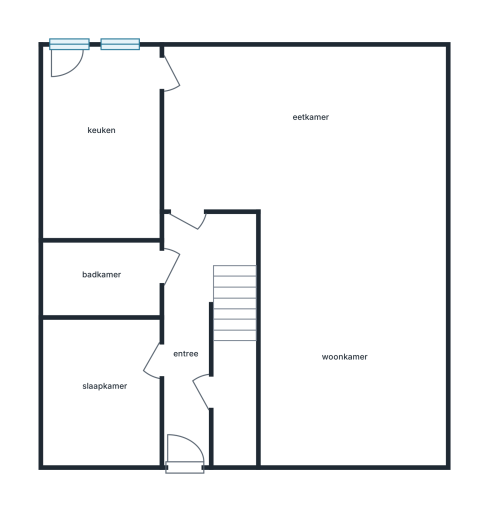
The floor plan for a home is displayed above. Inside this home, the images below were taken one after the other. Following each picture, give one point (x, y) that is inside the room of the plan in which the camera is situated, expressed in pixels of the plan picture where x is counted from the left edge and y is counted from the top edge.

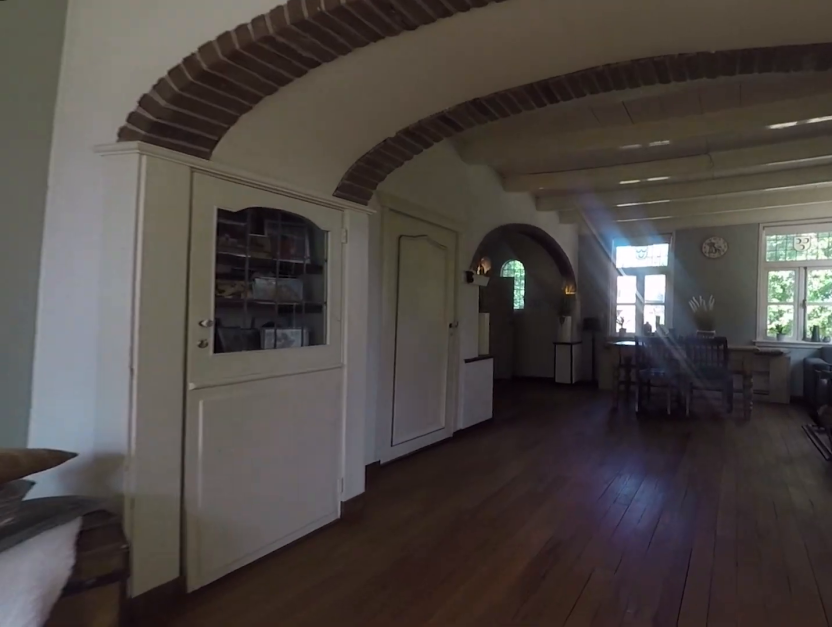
(437, 96)
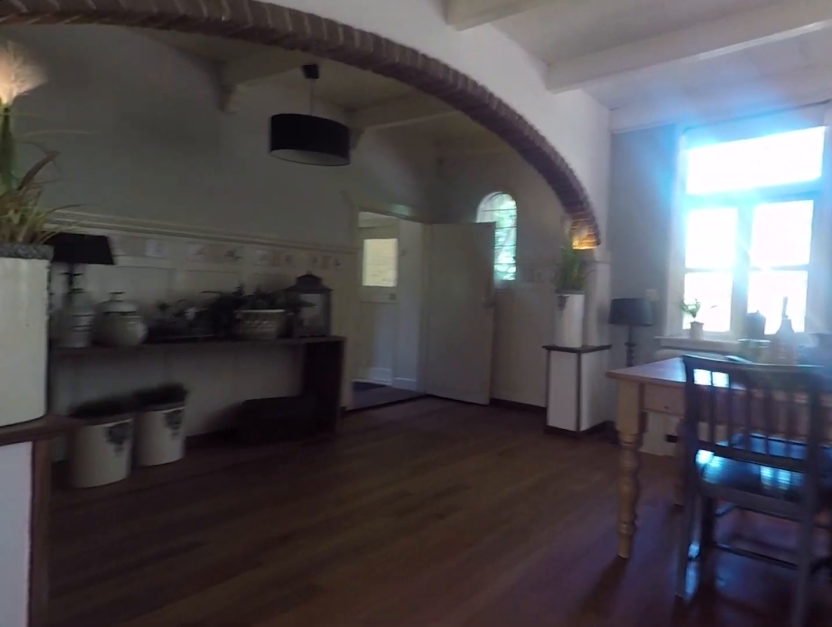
(437, 95)
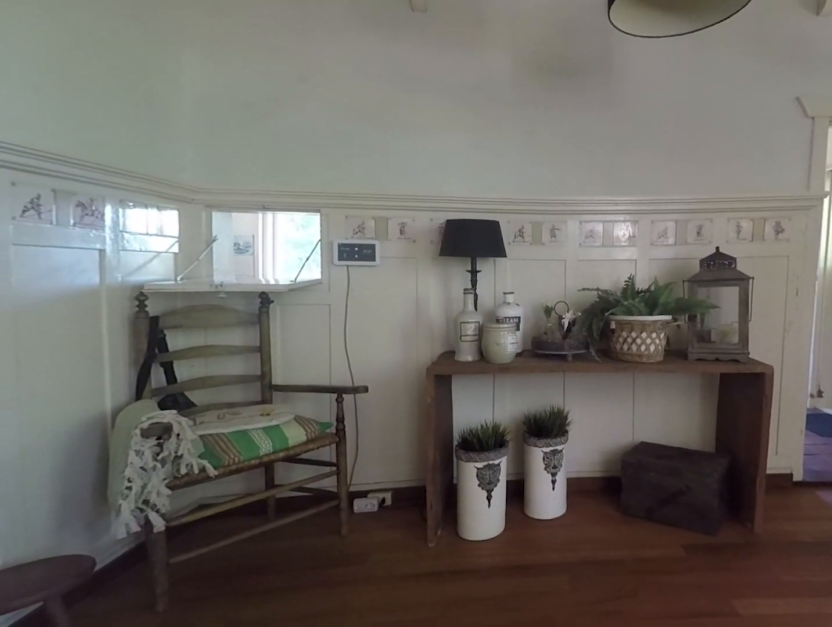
(437, 95)
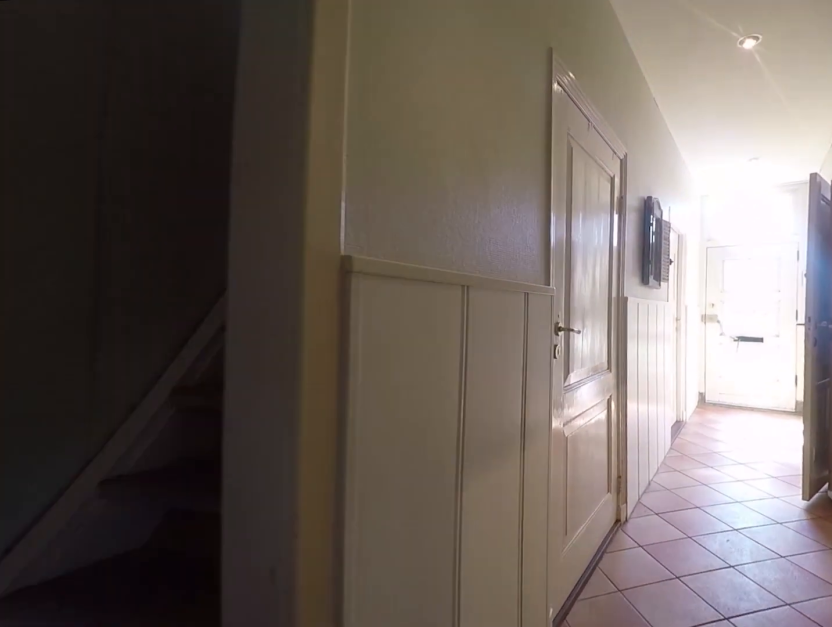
(194, 321)
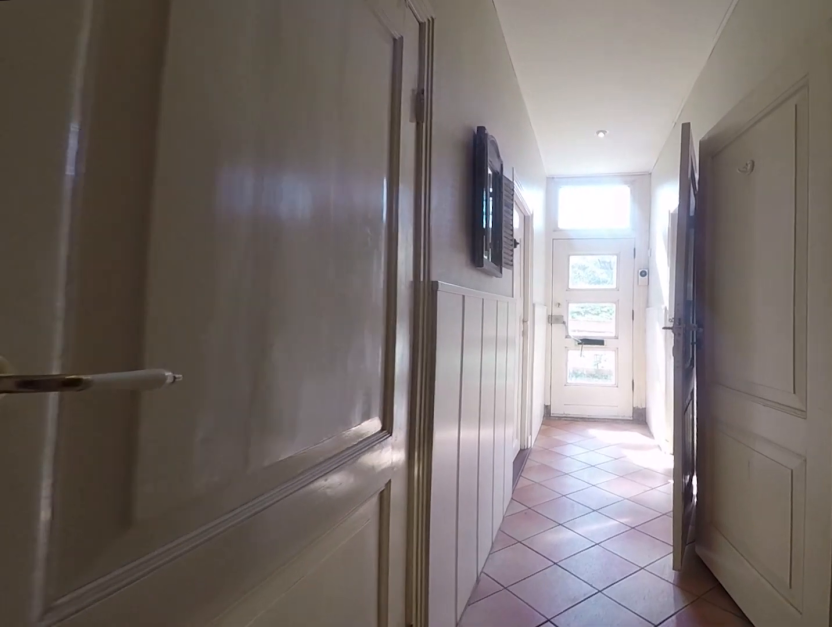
(194, 321)
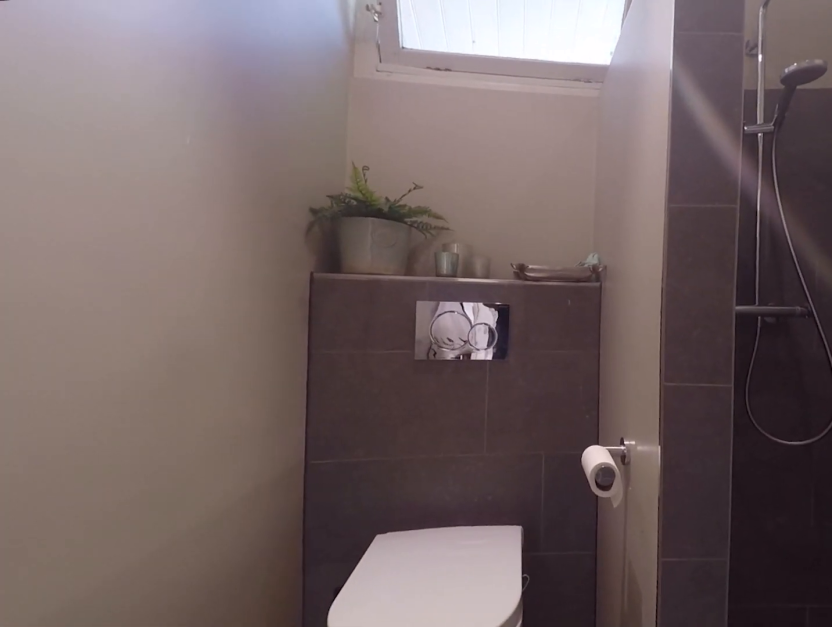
(102, 278)
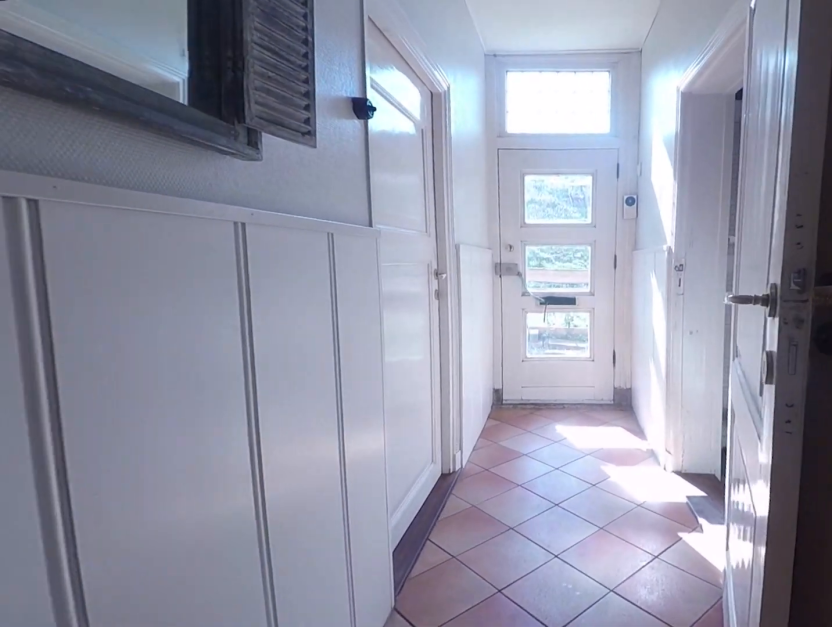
(194, 322)
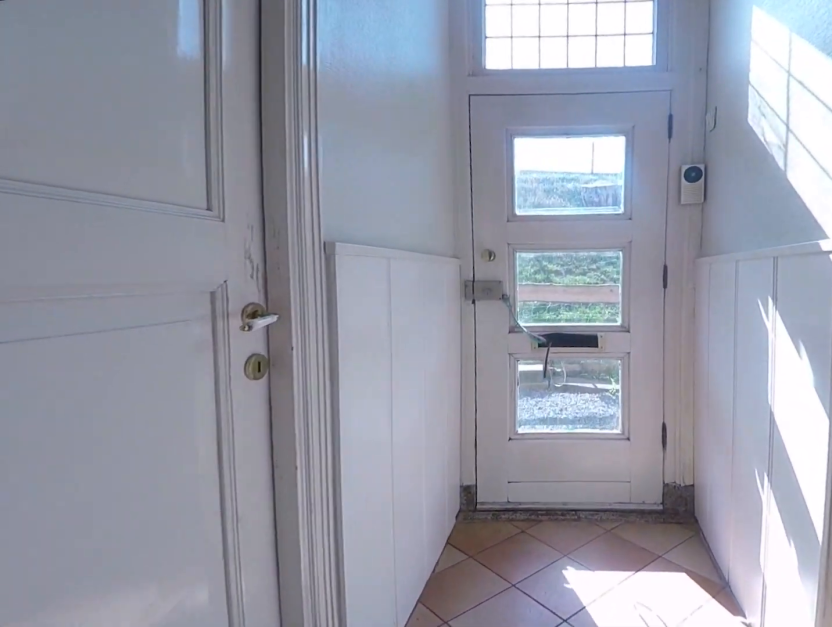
(194, 322)
